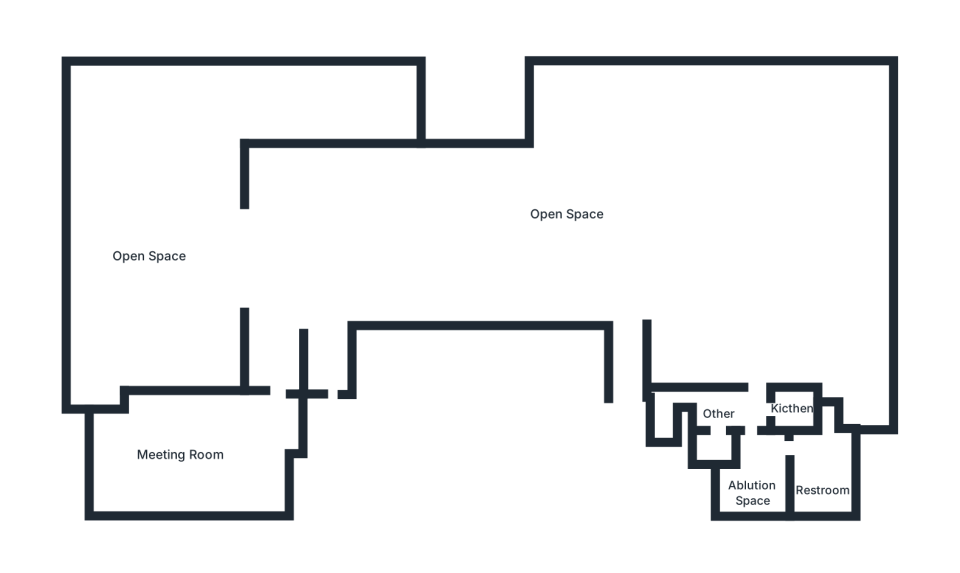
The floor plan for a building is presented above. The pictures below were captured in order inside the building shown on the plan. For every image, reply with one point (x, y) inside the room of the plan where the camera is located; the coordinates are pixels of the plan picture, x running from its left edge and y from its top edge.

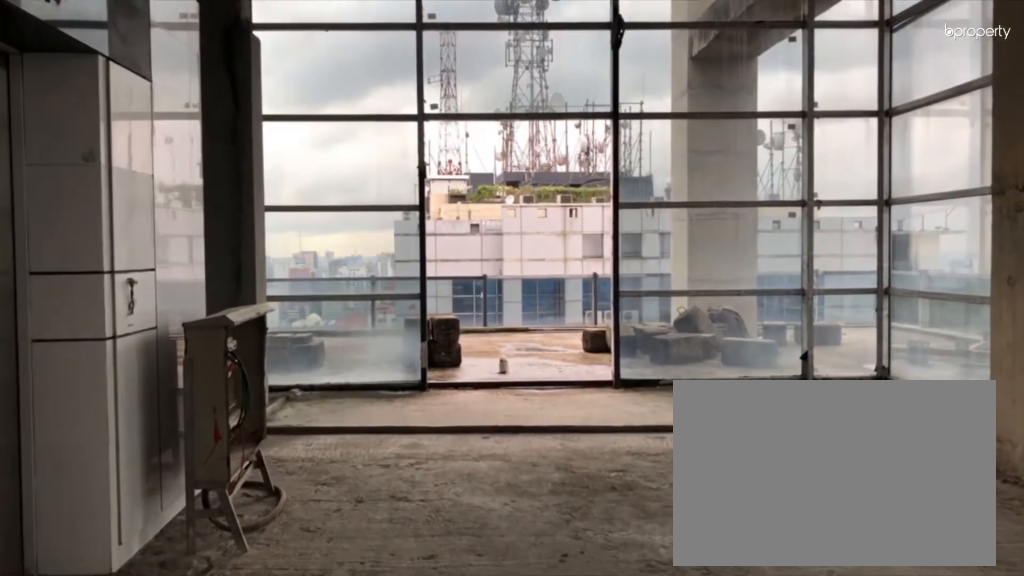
(313, 247)
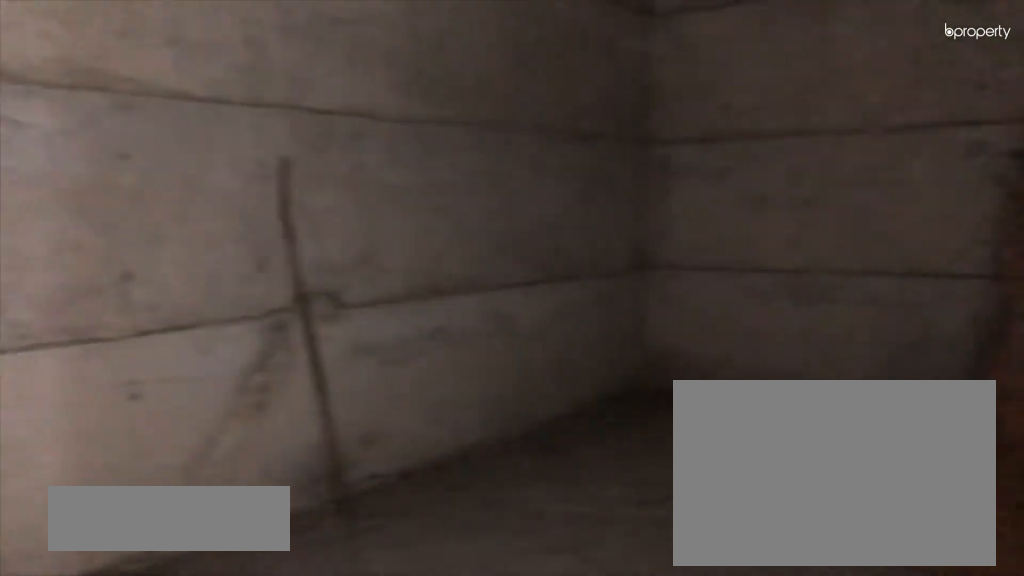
(209, 441)
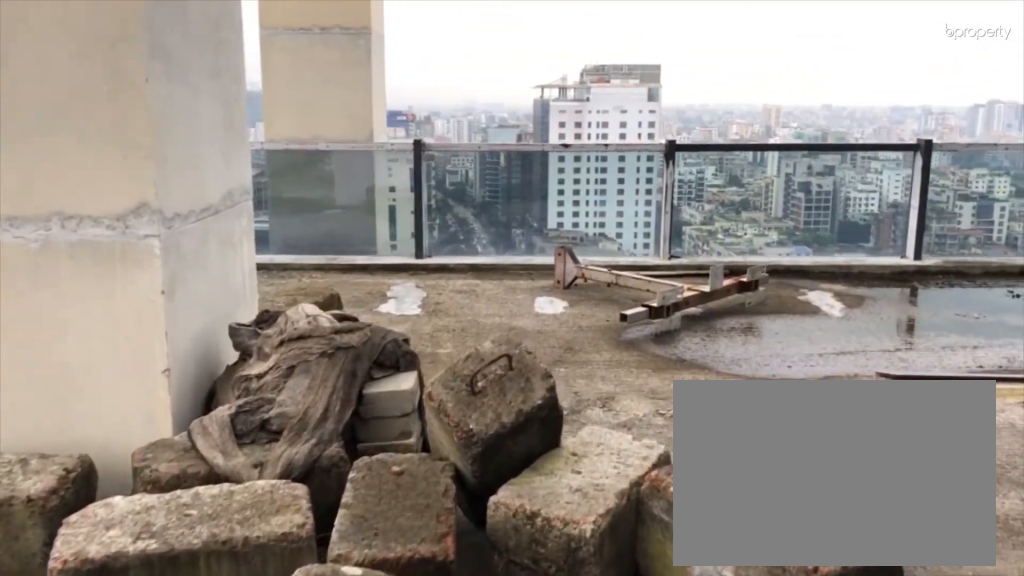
(180, 118)
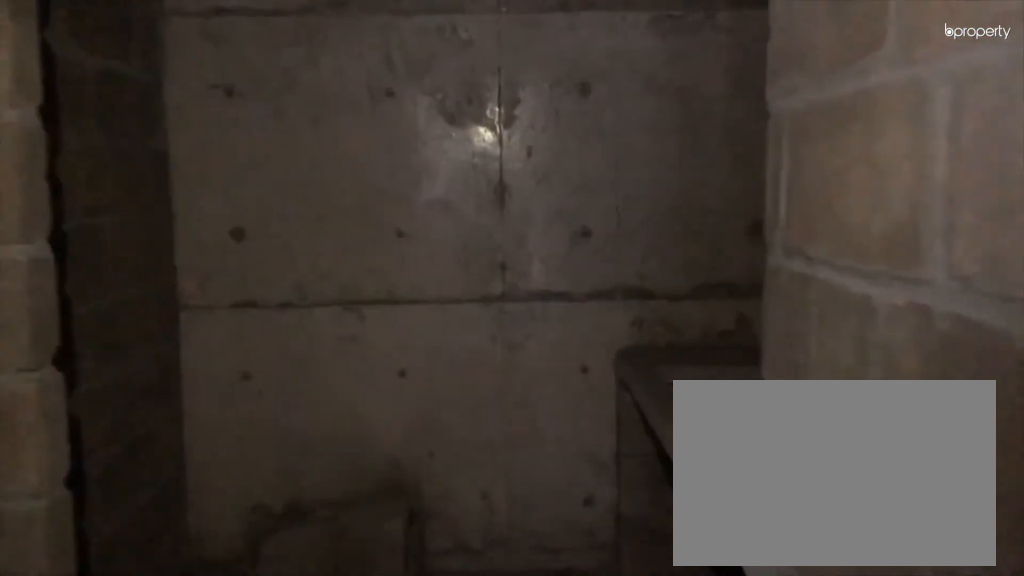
(763, 467)
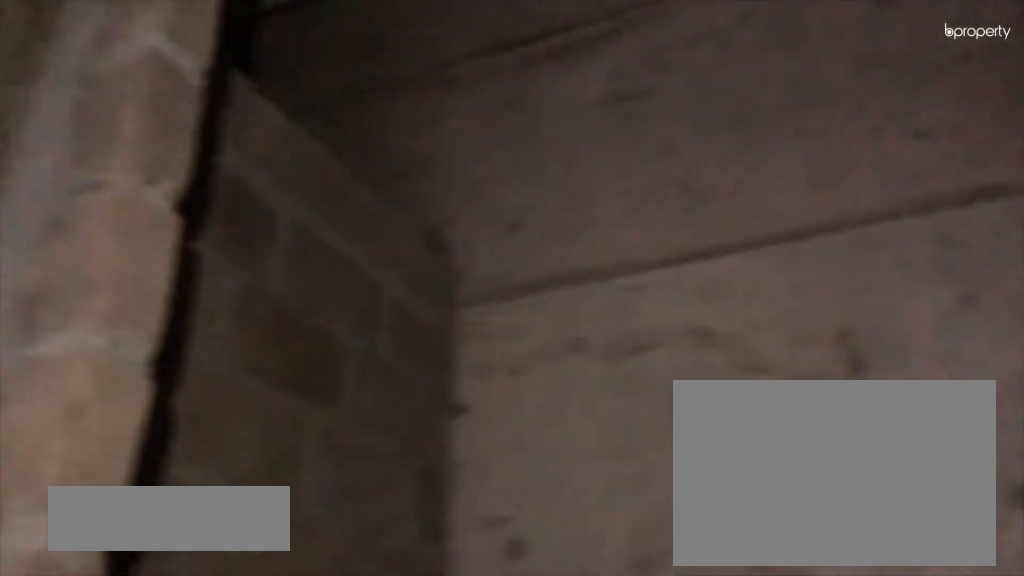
(763, 467)
